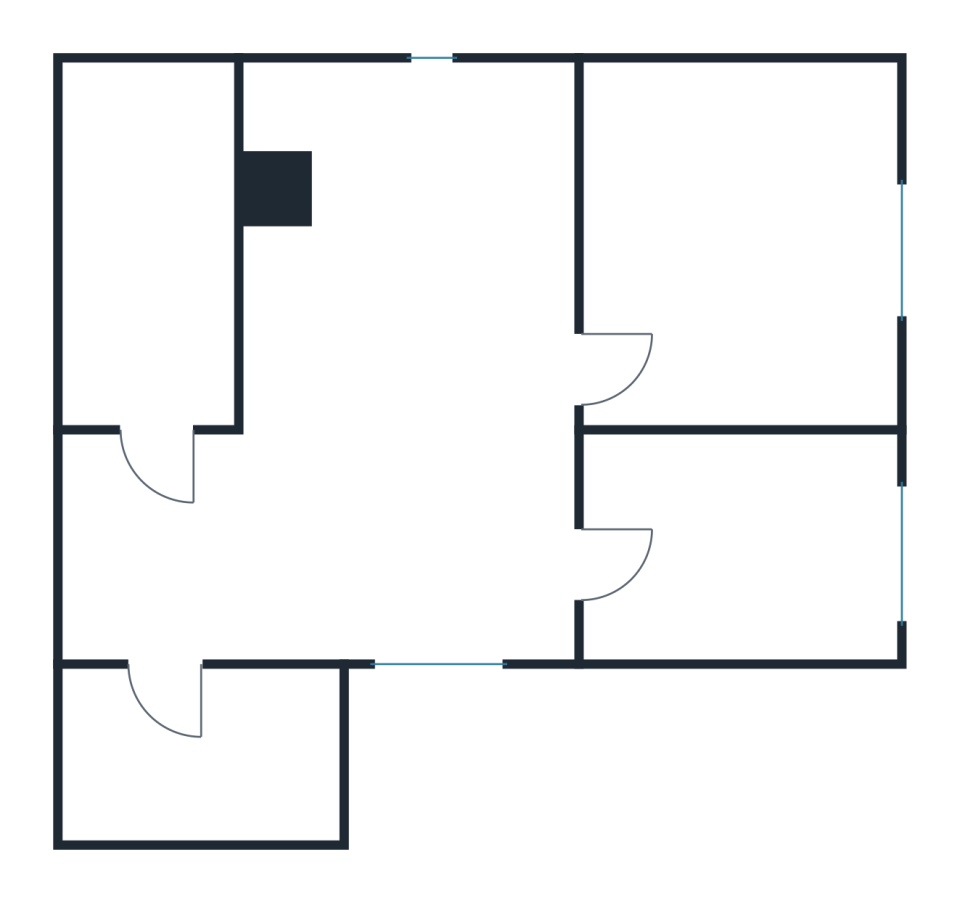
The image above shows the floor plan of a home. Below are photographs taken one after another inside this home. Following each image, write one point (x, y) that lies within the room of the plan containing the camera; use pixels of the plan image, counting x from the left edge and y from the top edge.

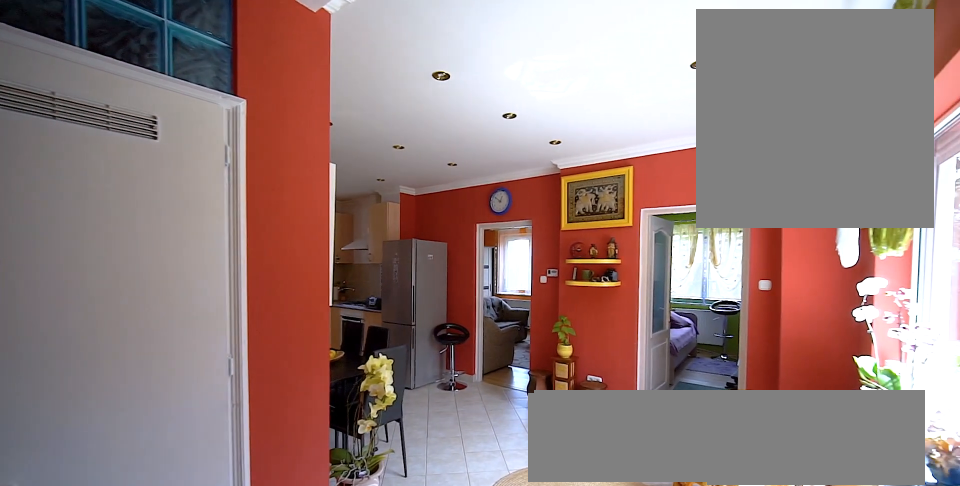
(417, 411)
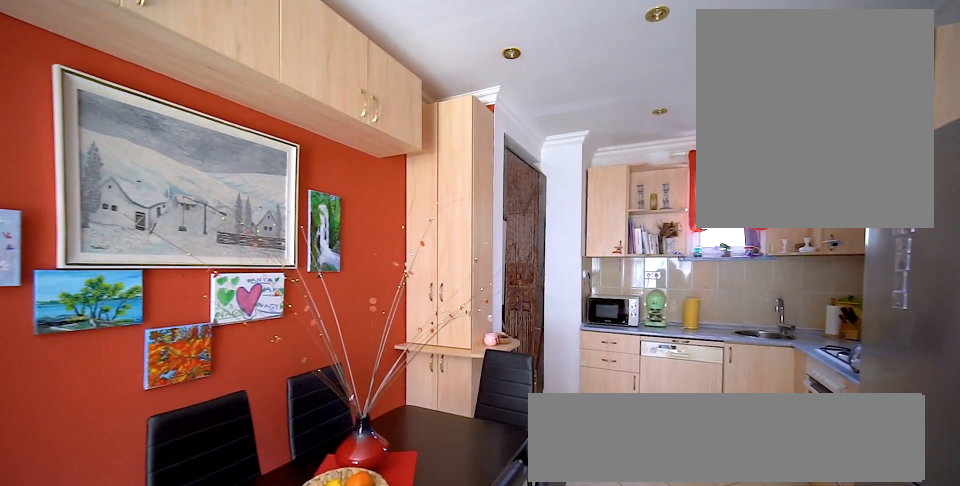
(417, 411)
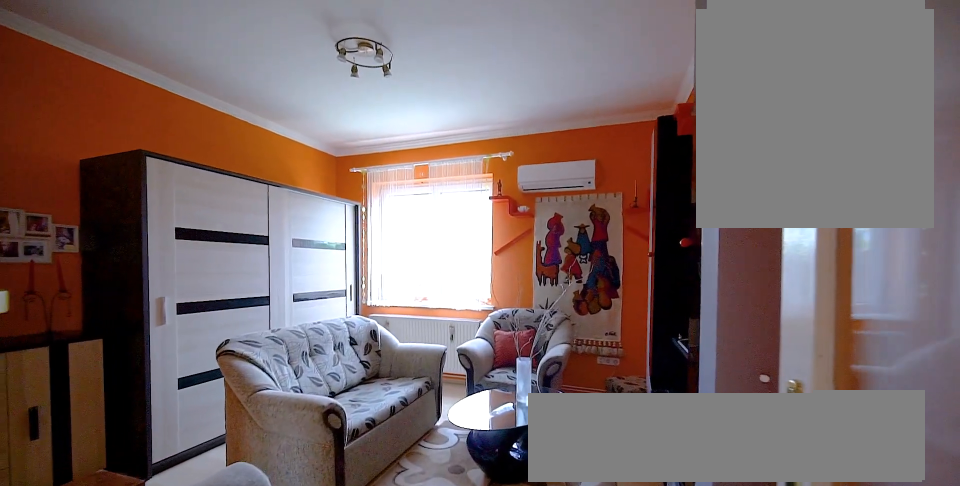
(744, 258)
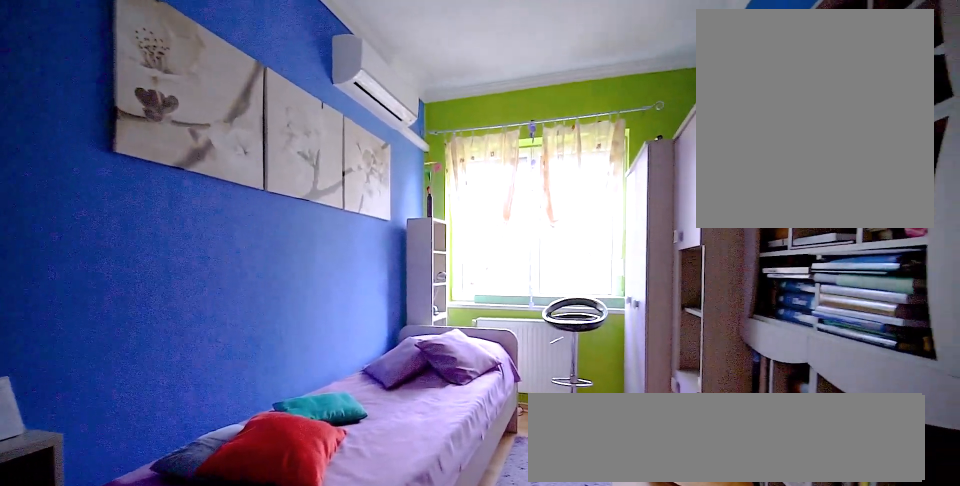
(743, 545)
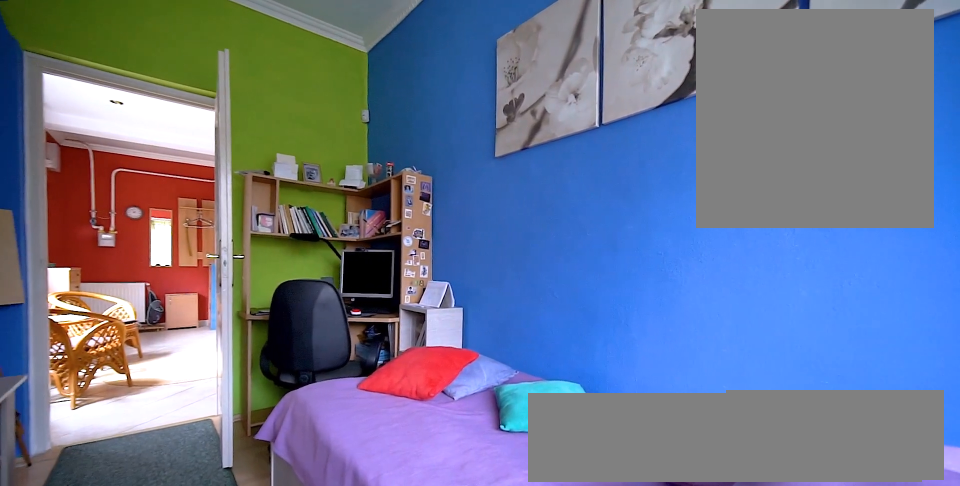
(743, 545)
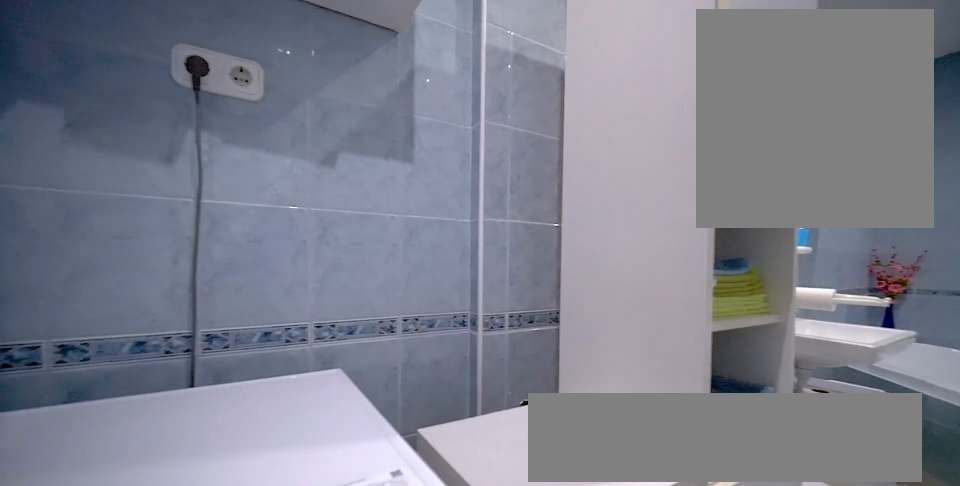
(152, 271)
